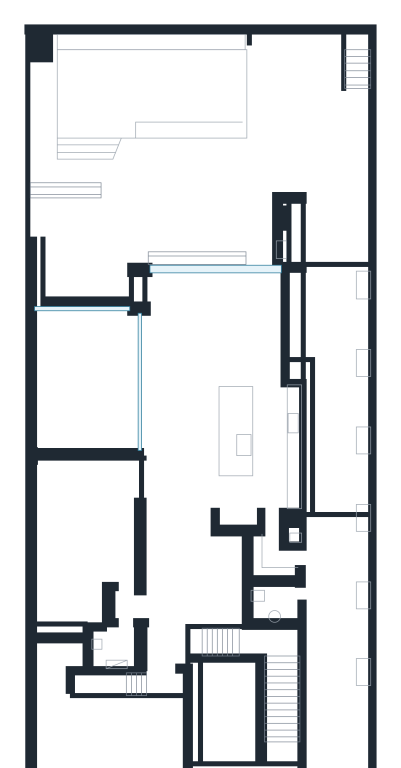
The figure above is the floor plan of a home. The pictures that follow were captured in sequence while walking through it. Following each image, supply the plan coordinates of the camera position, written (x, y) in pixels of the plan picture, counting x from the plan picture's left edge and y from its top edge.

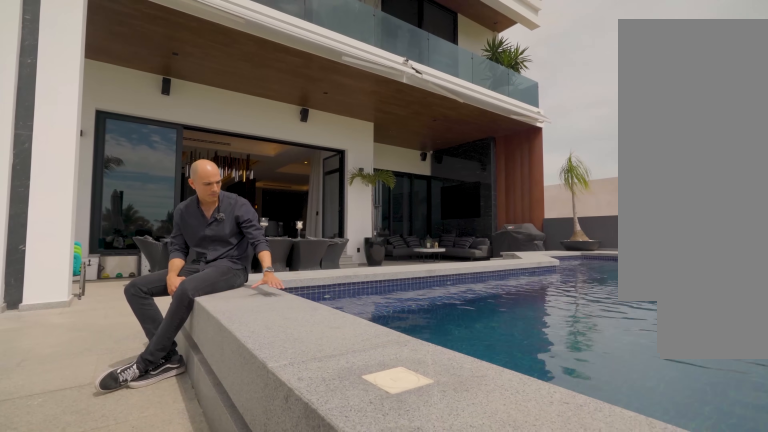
(277, 97)
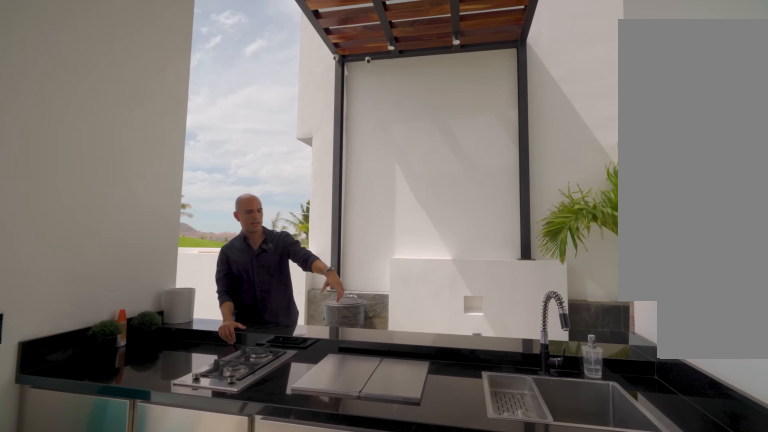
(251, 237)
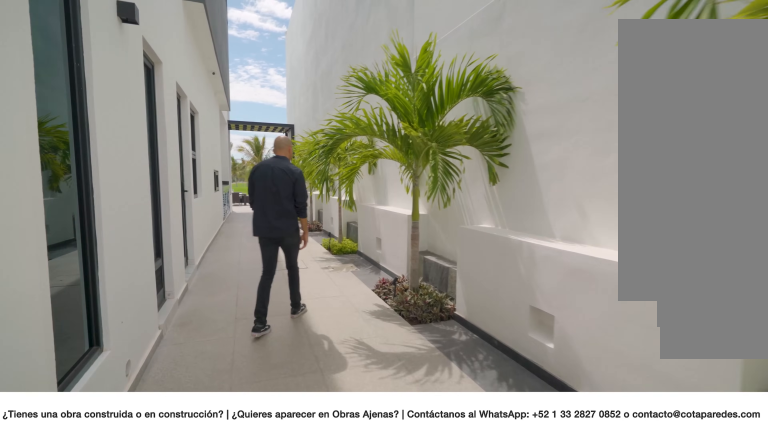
(333, 666)
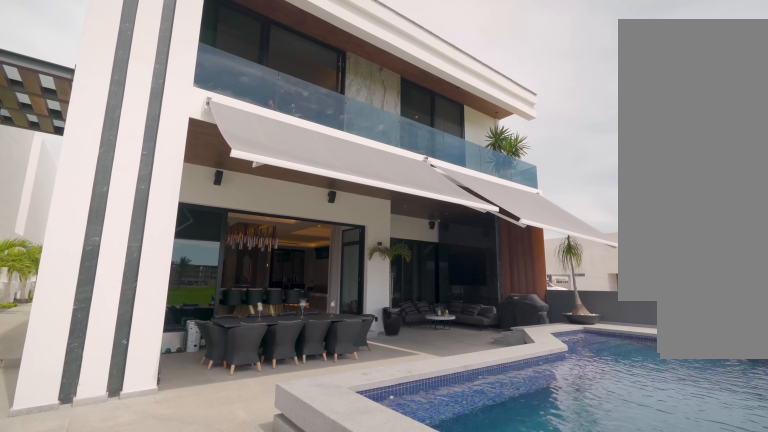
(279, 130)
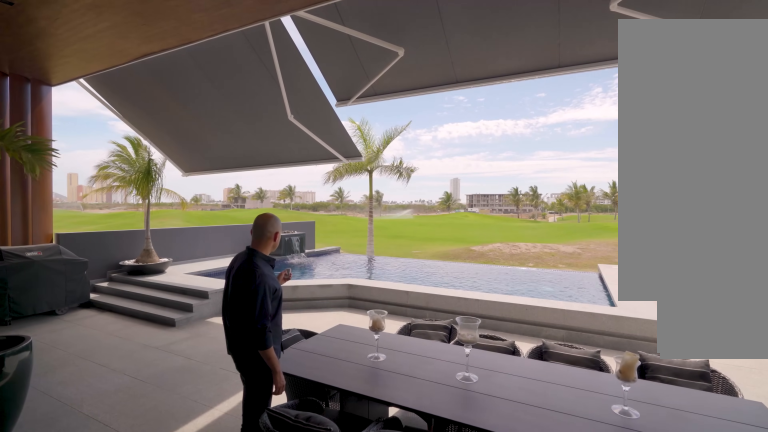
(200, 267)
